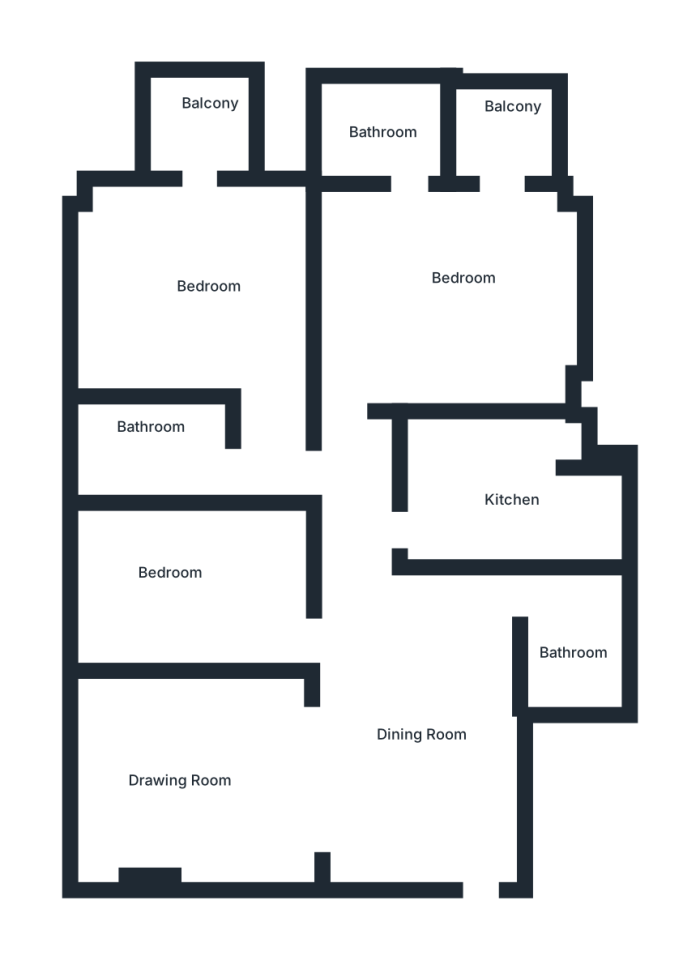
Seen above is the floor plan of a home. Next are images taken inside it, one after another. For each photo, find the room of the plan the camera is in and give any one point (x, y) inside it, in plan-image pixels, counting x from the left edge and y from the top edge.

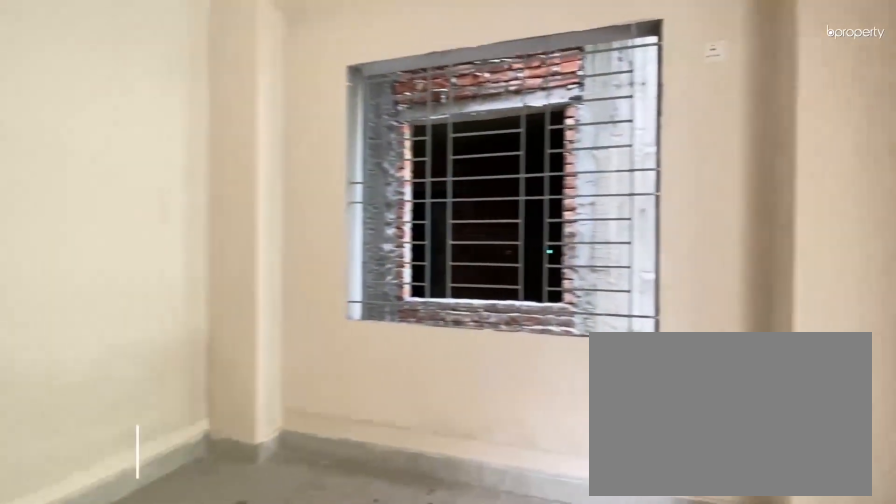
(195, 269)
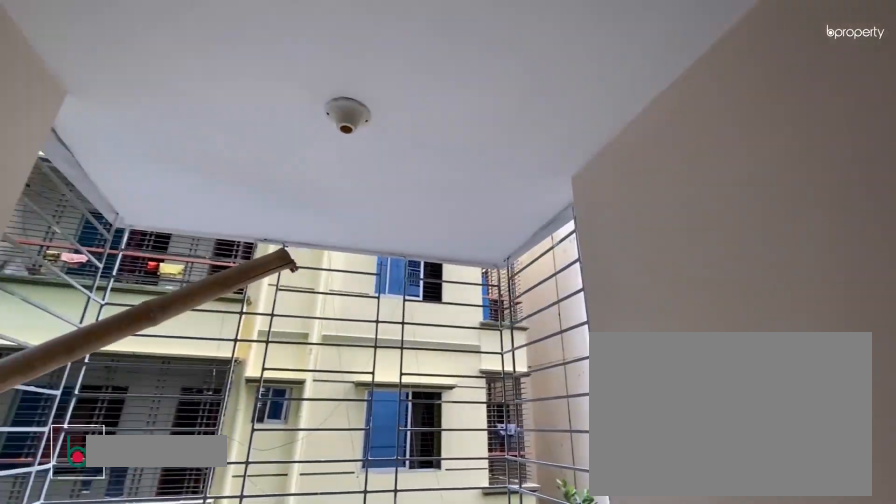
(198, 124)
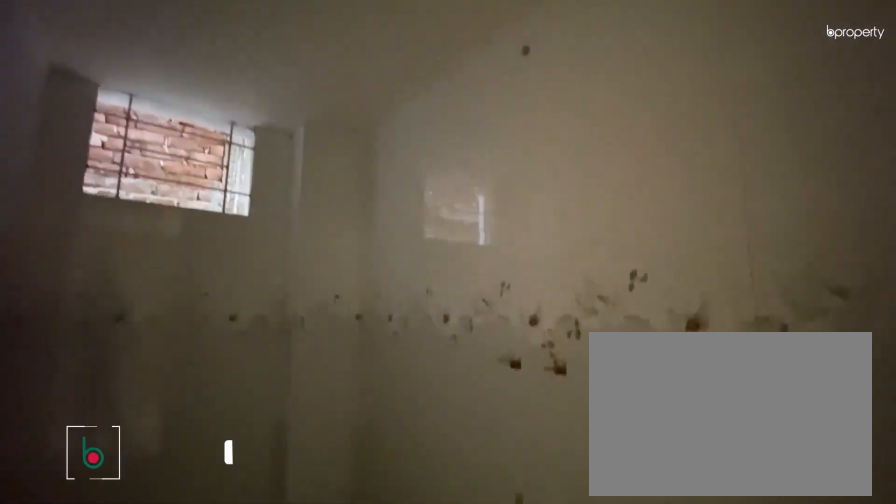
(162, 451)
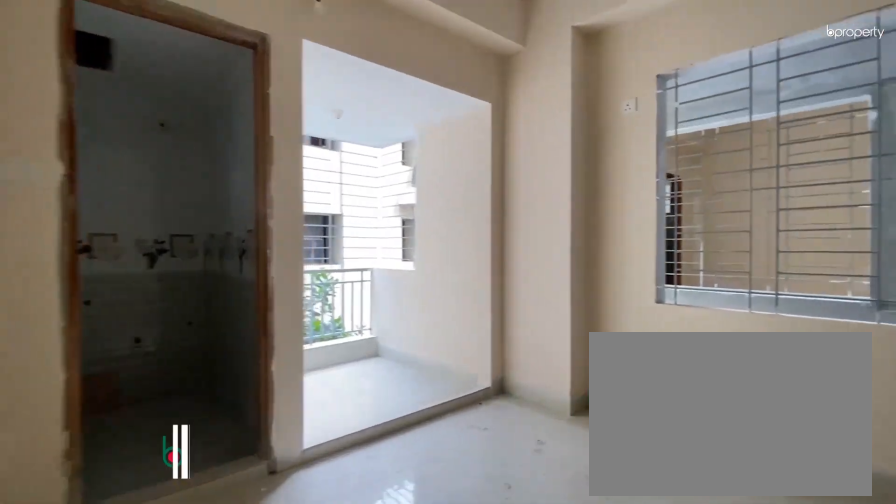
(427, 297)
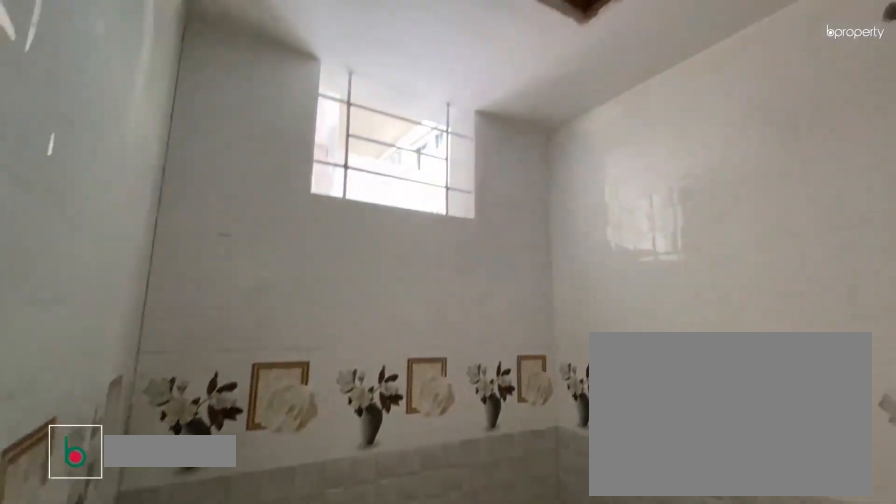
(390, 135)
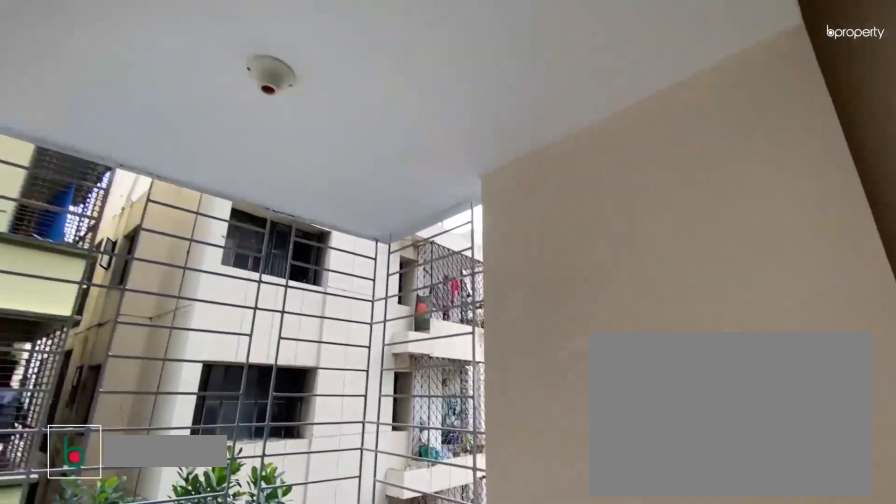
(501, 131)
